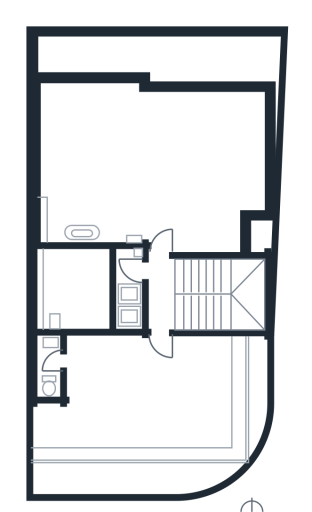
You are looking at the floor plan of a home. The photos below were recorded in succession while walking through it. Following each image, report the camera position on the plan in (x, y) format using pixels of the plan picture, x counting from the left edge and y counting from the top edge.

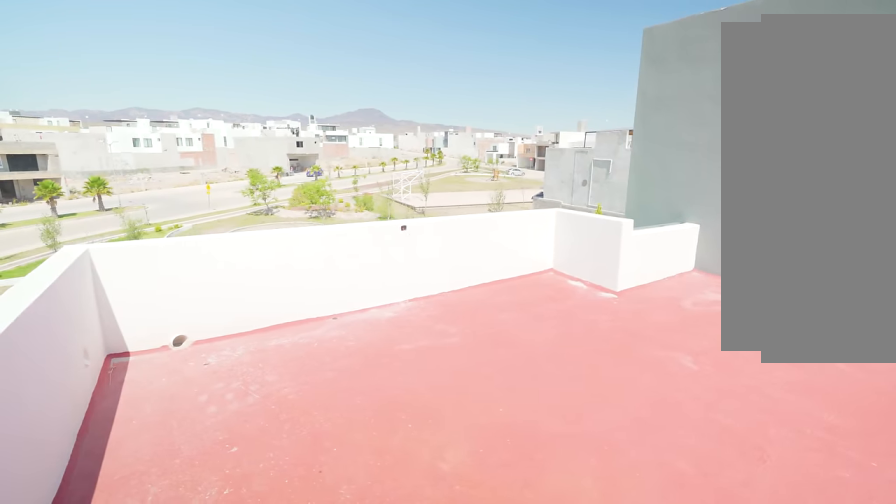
(163, 170)
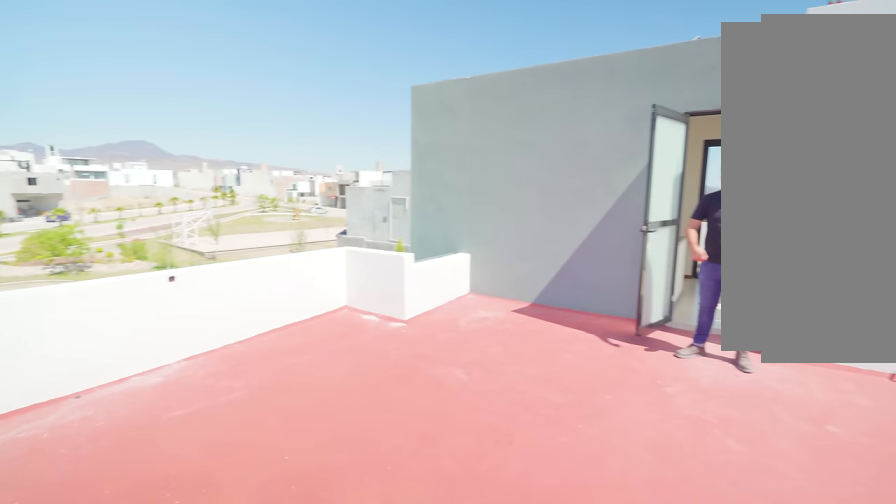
(165, 171)
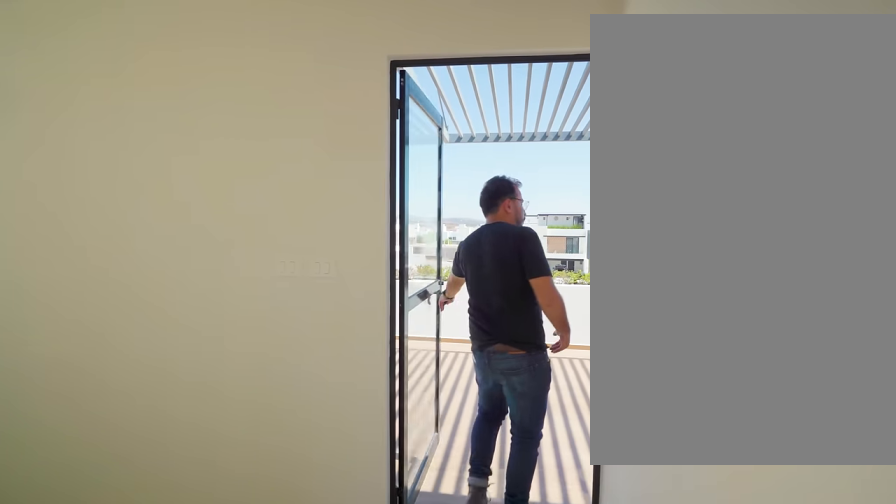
(161, 293)
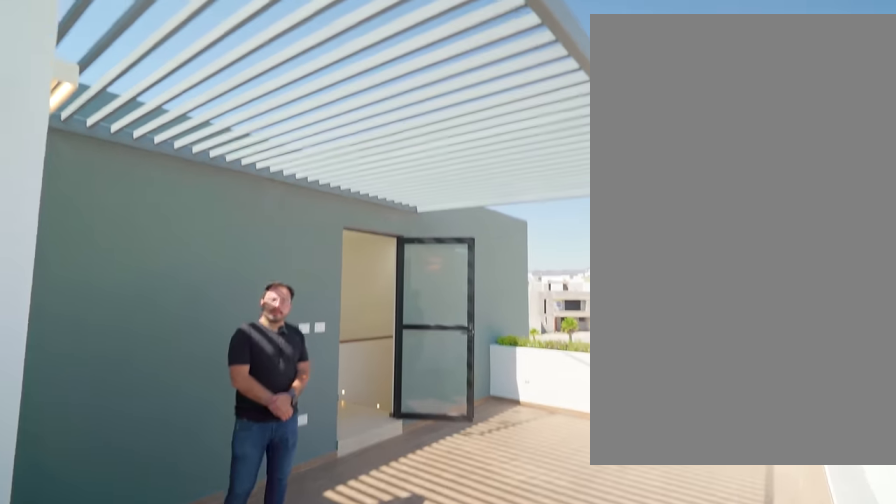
(50, 446)
